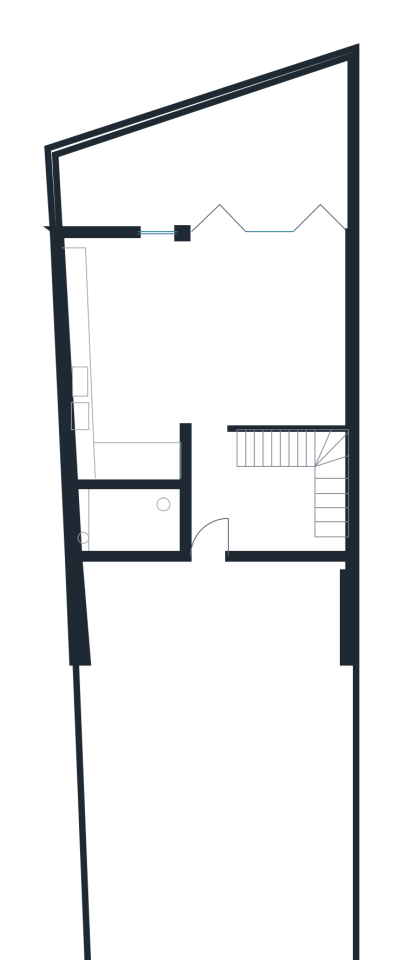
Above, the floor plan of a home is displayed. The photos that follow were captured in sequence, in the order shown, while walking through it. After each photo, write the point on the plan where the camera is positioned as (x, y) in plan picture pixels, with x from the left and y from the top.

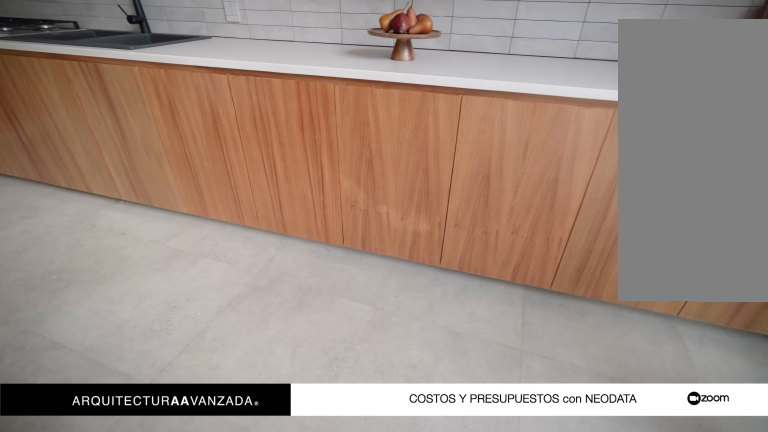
(148, 291)
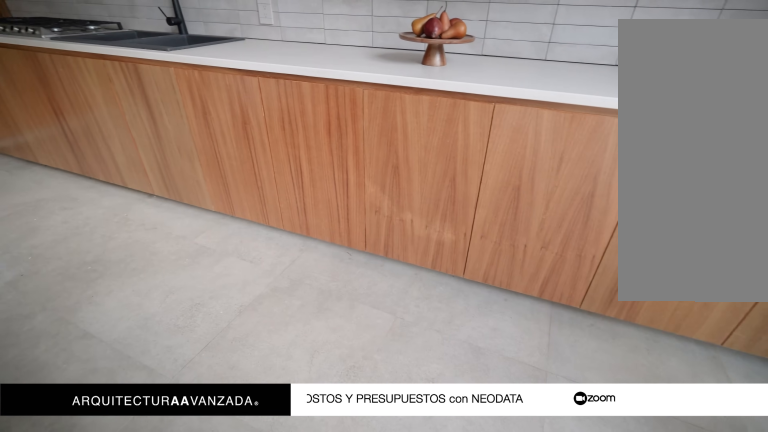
(138, 291)
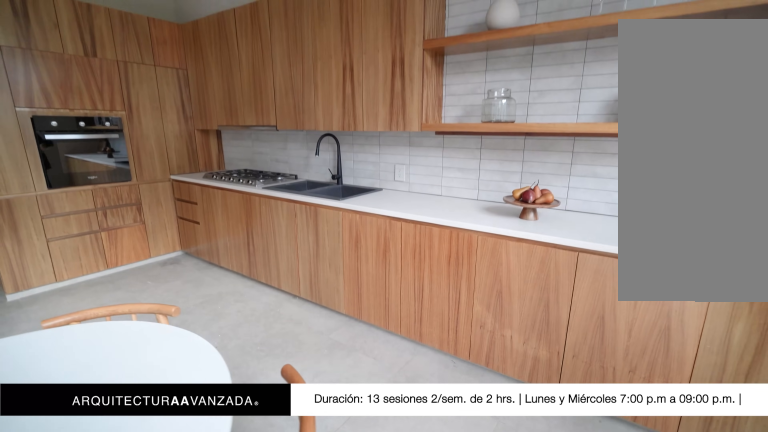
(132, 291)
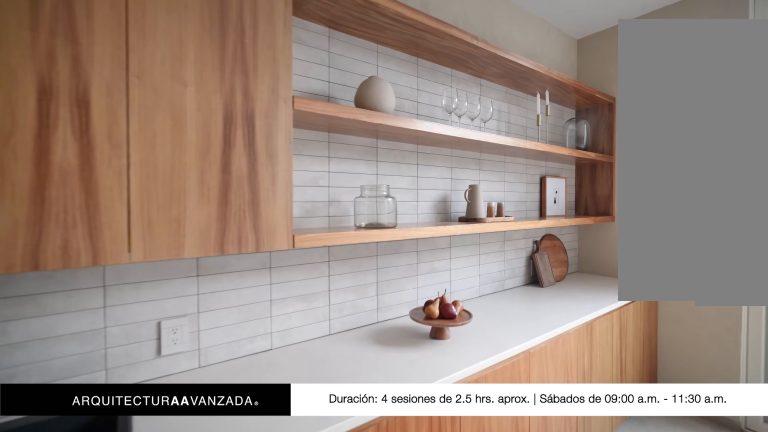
(103, 358)
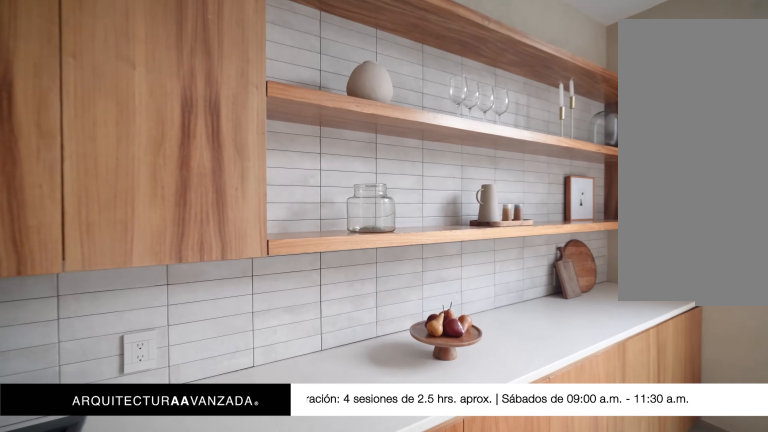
(103, 354)
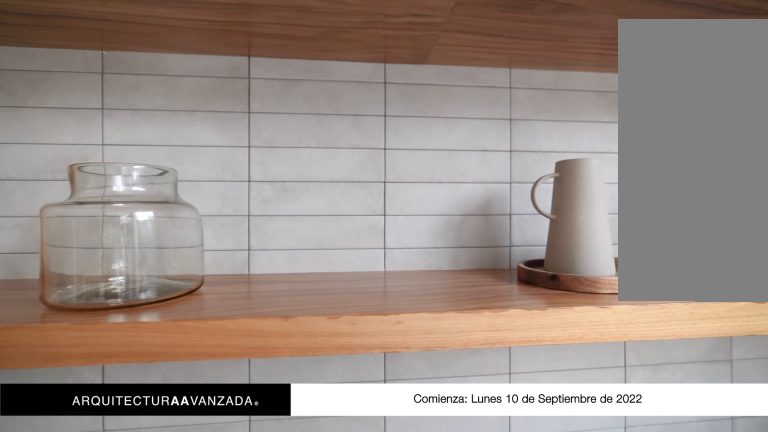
(103, 308)
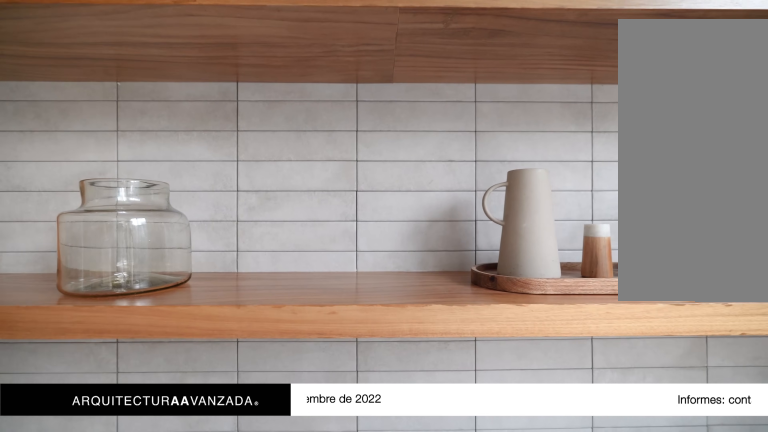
(103, 307)
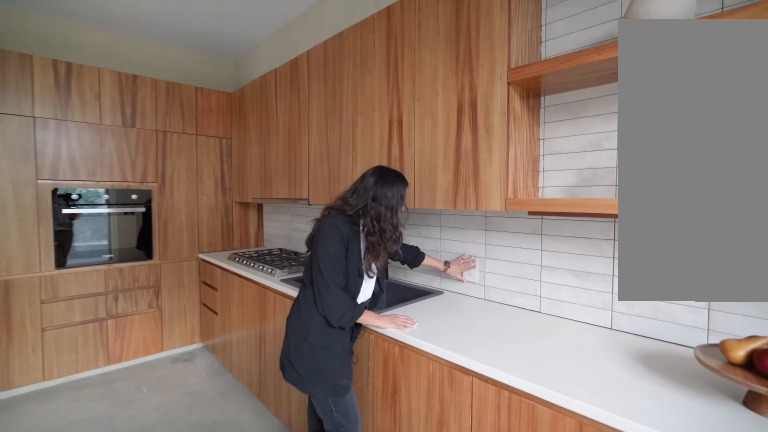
(114, 278)
